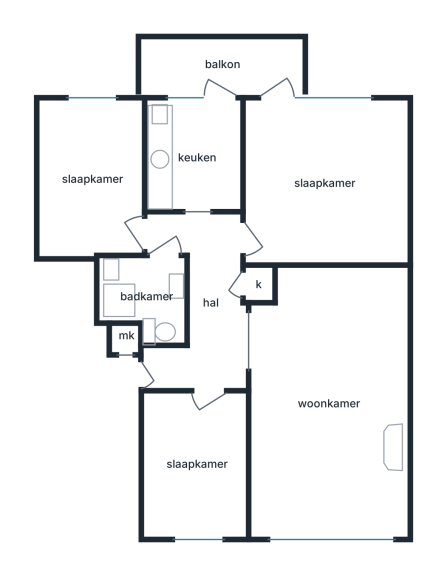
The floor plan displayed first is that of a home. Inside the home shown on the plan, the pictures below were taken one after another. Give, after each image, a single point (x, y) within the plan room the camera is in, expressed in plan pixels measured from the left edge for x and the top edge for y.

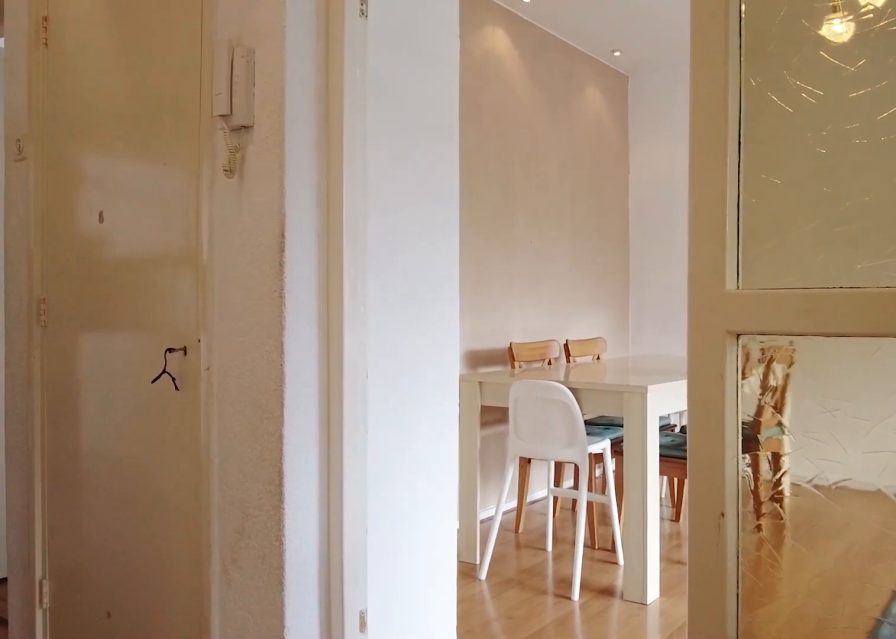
(203, 301)
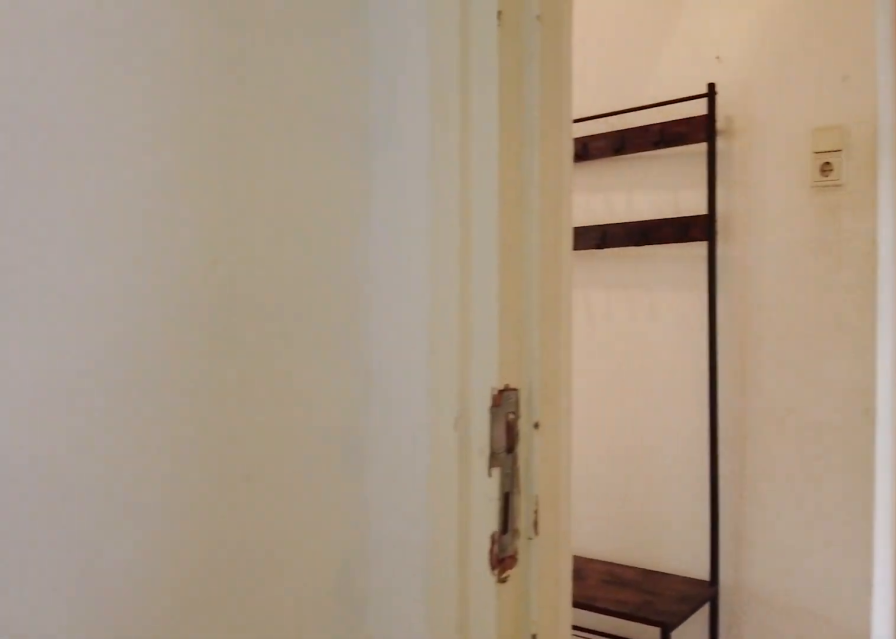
(324, 182)
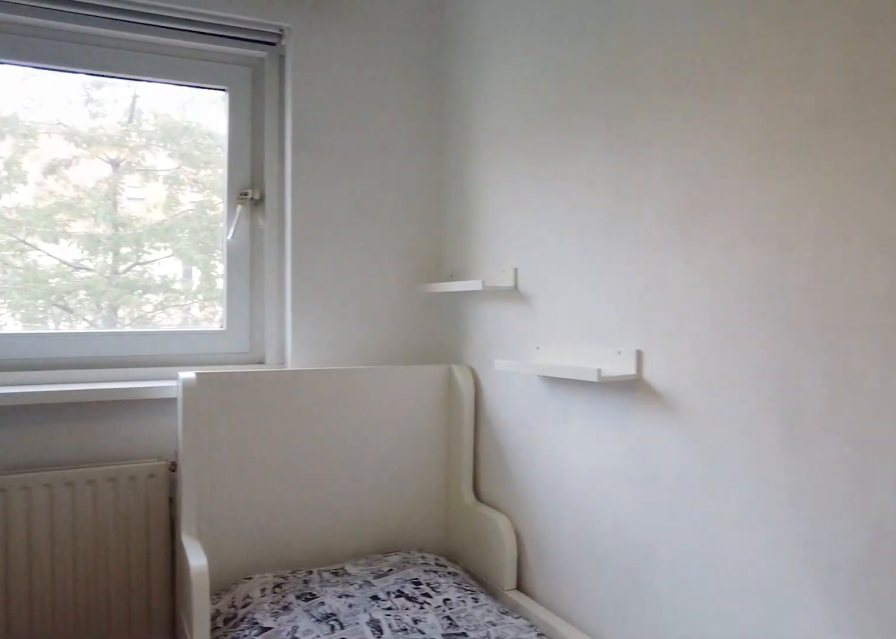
(94, 177)
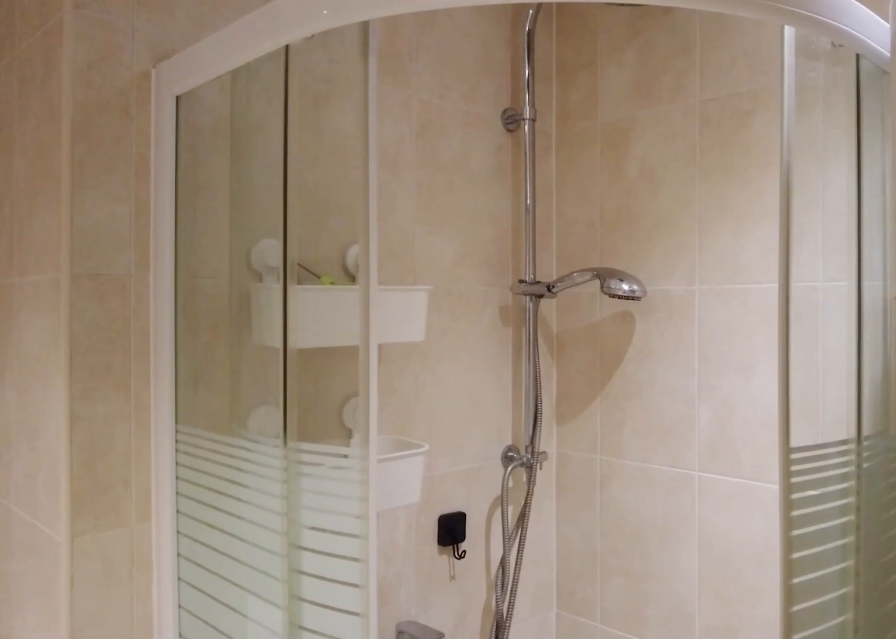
(147, 295)
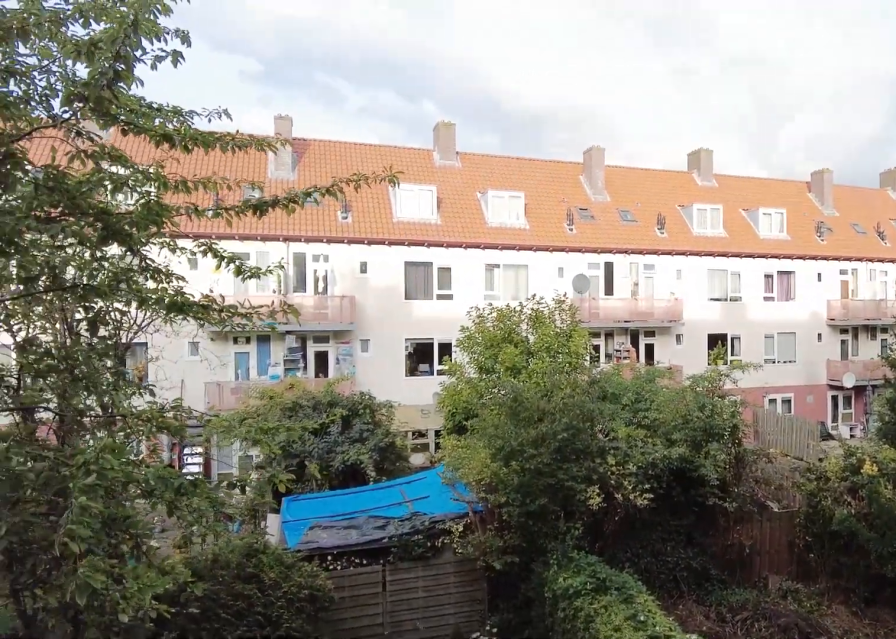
(221, 68)
